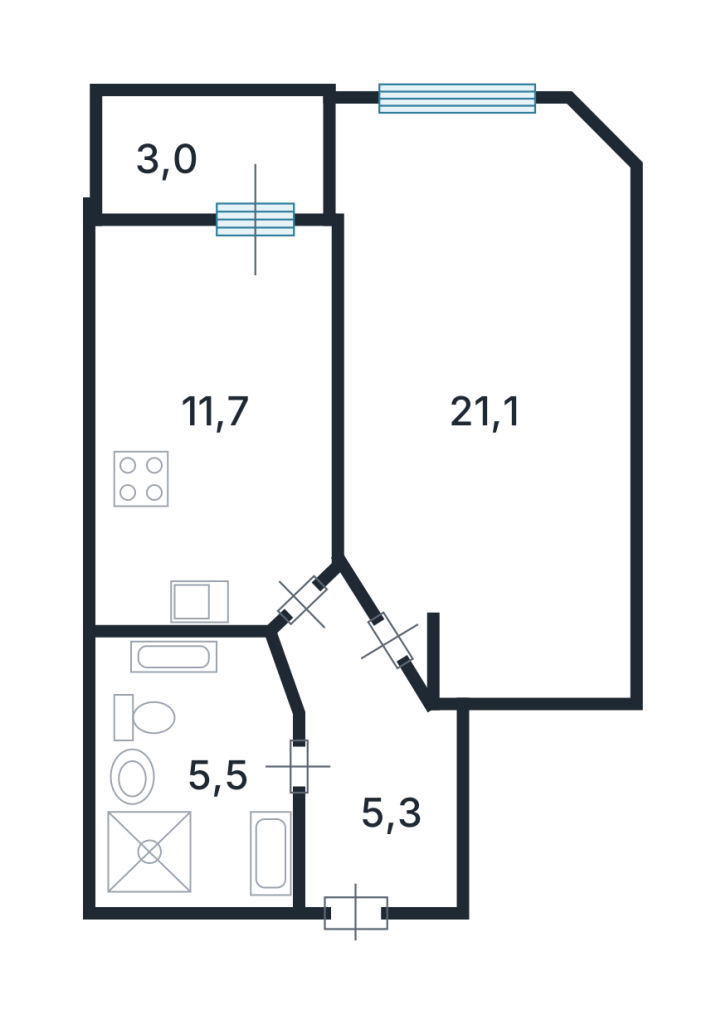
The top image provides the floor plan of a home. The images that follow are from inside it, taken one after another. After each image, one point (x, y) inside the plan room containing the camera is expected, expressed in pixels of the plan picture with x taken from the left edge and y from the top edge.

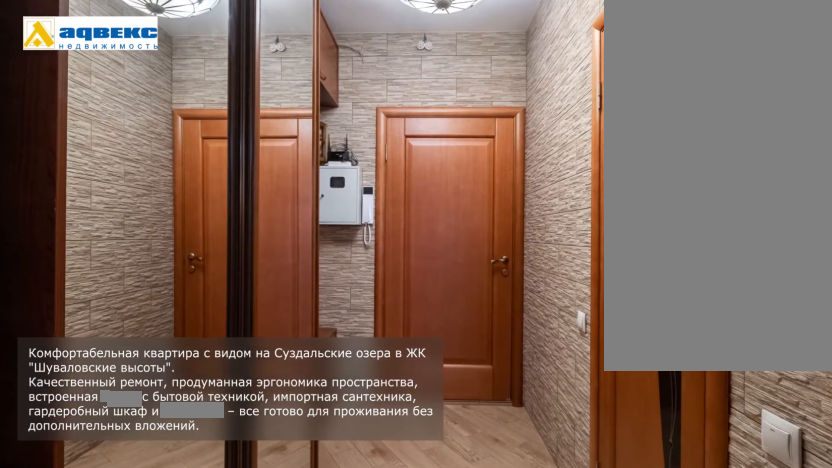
(361, 756)
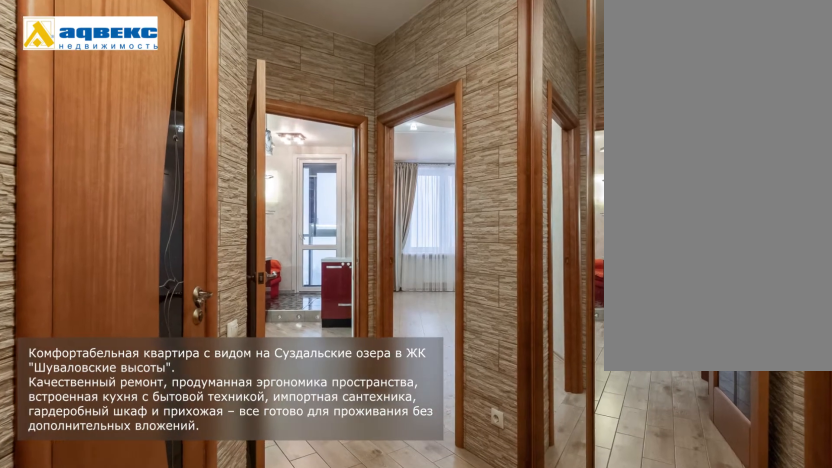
(361, 756)
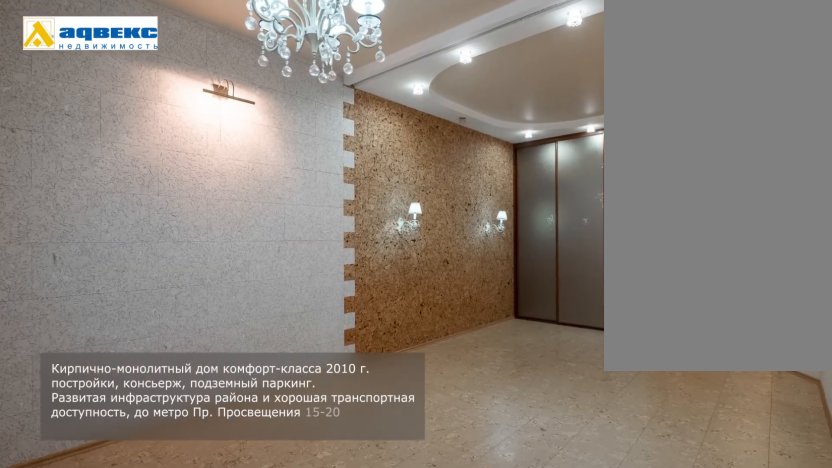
(475, 415)
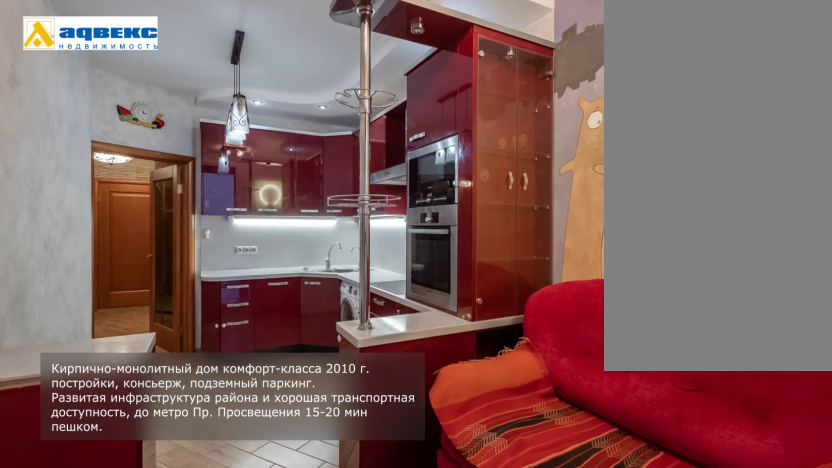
(216, 407)
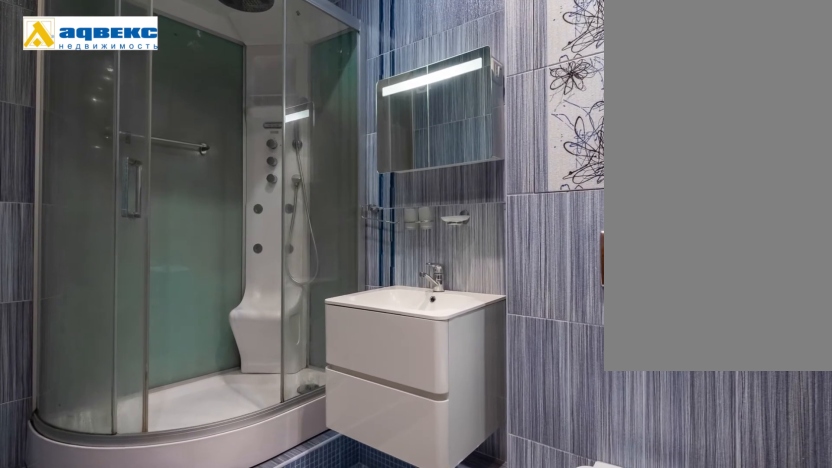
(200, 782)
